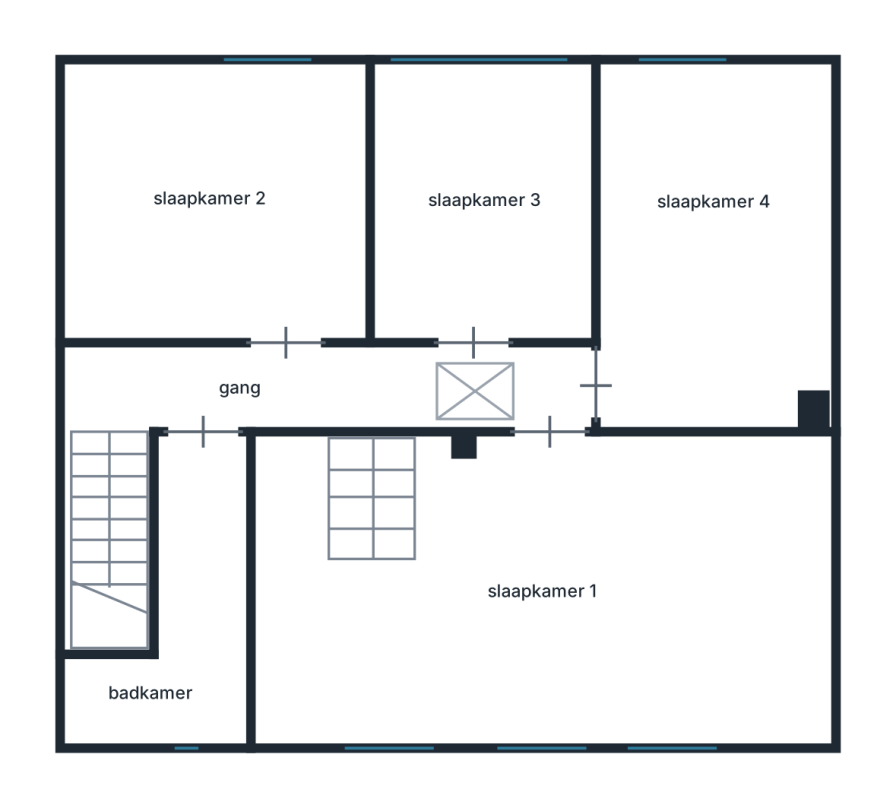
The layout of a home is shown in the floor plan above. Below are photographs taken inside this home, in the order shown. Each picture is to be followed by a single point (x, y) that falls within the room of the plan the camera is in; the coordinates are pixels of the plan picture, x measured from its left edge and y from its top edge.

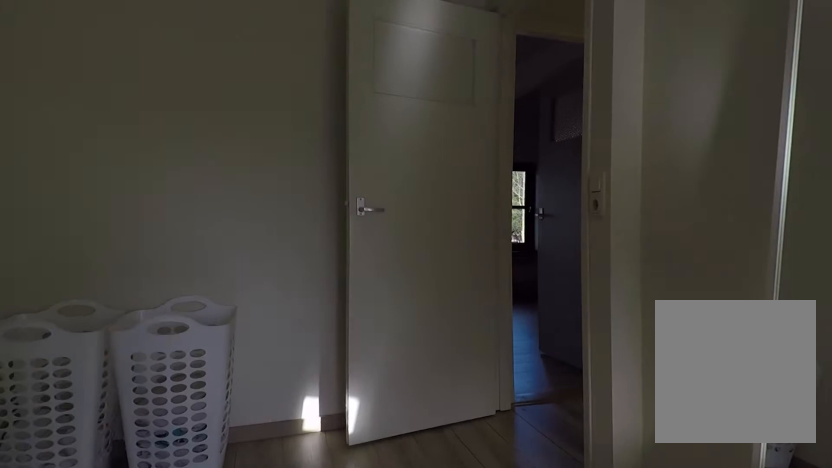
(720, 172)
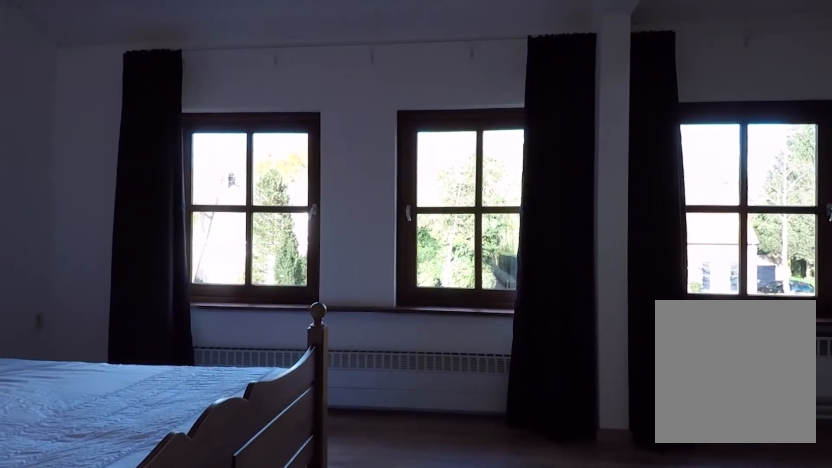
(309, 607)
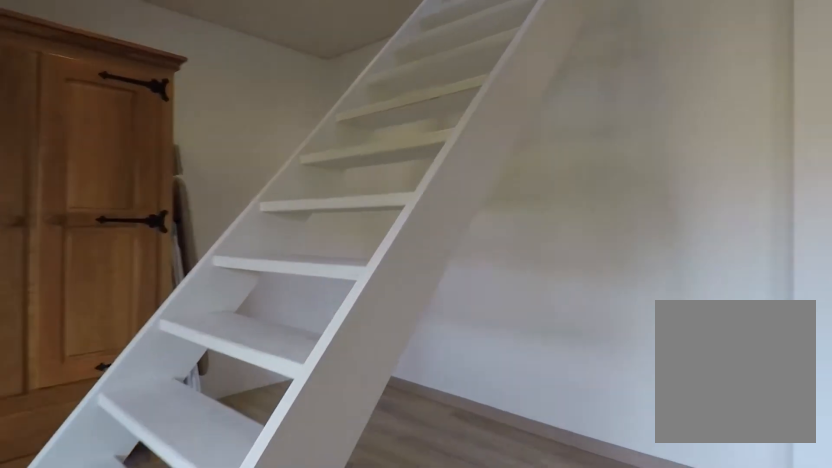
(309, 607)
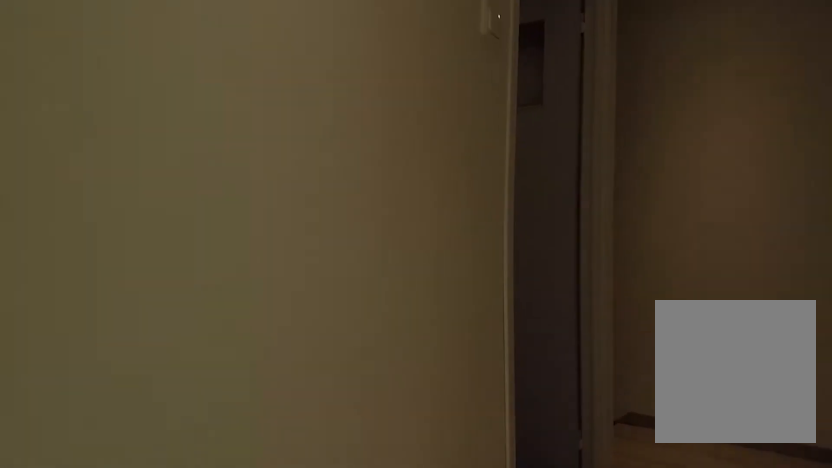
(229, 380)
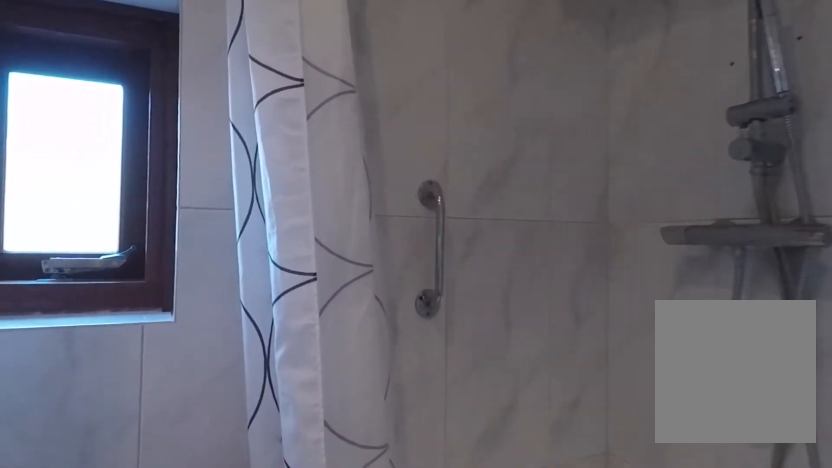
(187, 611)
